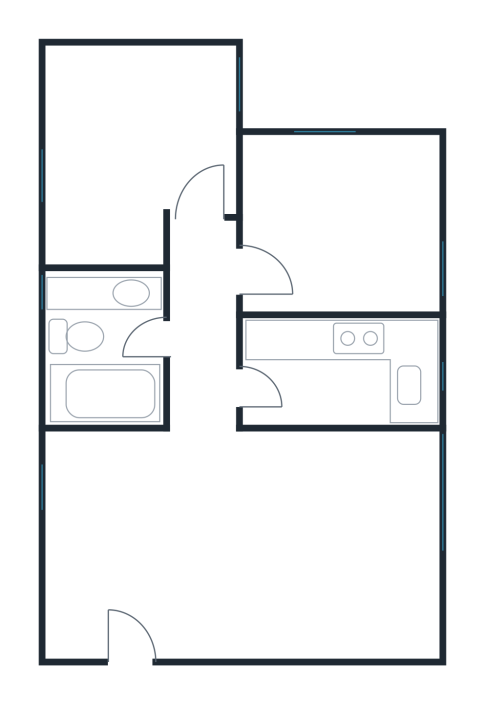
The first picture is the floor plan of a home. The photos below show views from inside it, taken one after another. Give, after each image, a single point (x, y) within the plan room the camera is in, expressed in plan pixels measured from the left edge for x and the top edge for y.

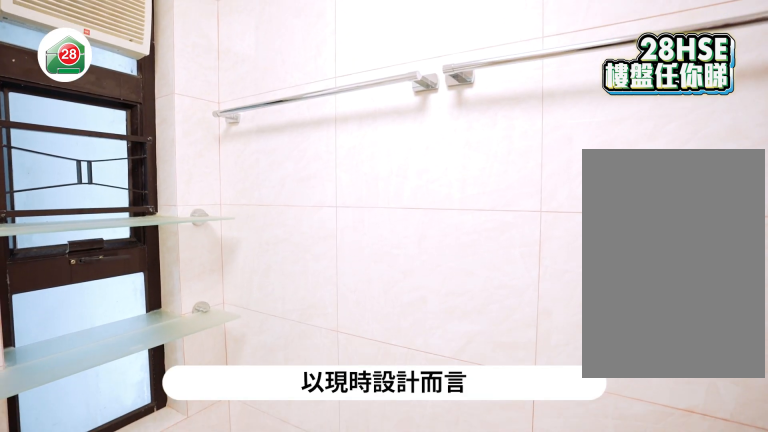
(121, 353)
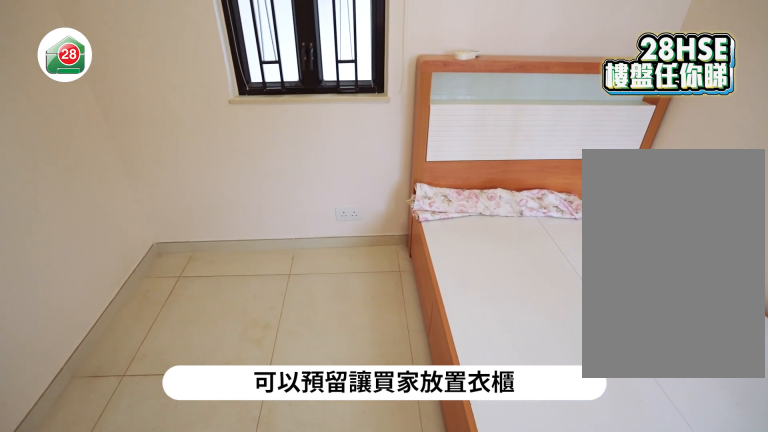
(121, 136)
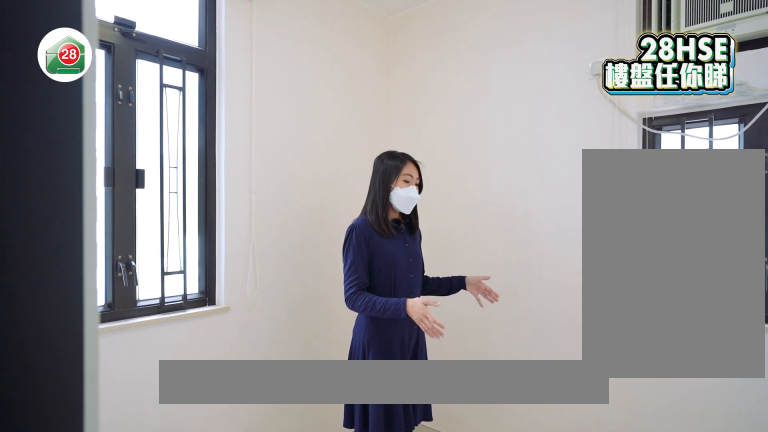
(344, 210)
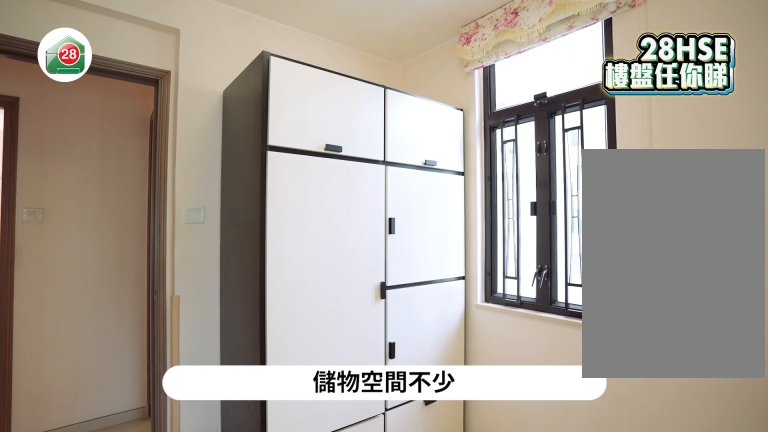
(344, 210)
